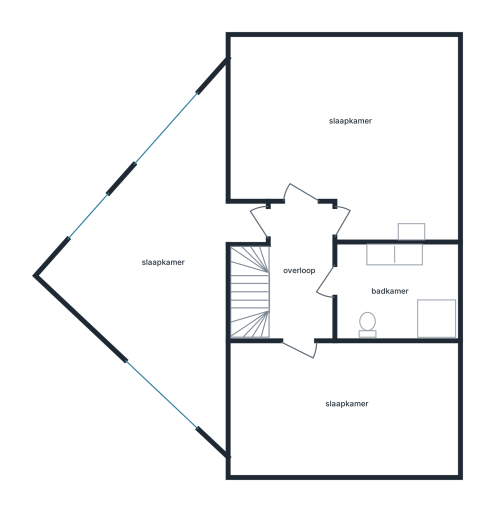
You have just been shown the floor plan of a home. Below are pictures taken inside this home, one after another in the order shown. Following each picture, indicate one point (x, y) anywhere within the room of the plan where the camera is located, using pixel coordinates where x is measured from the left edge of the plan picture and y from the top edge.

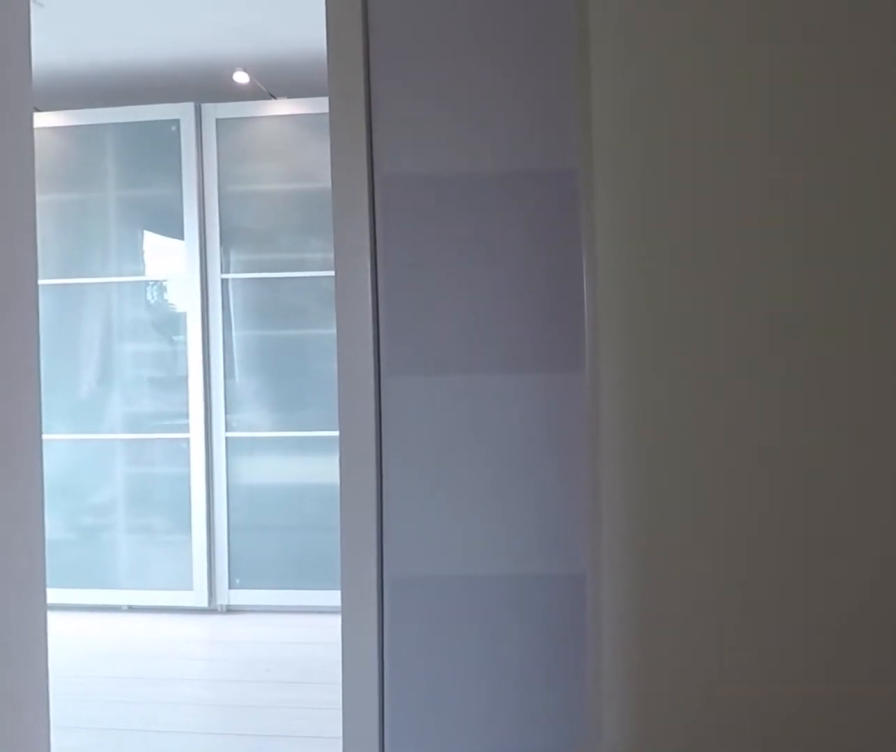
(323, 320)
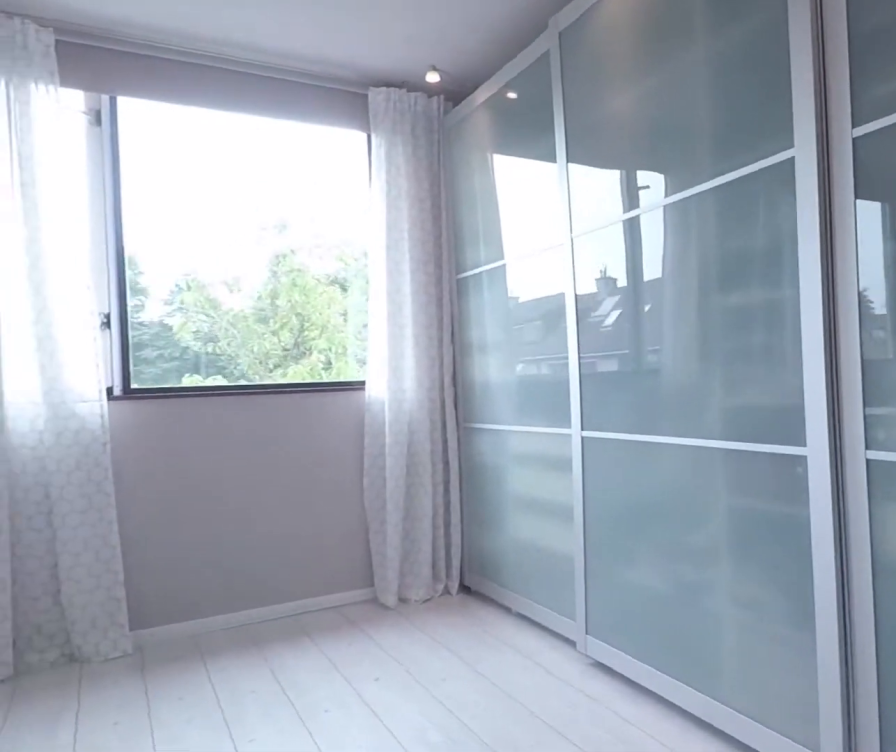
(454, 140)
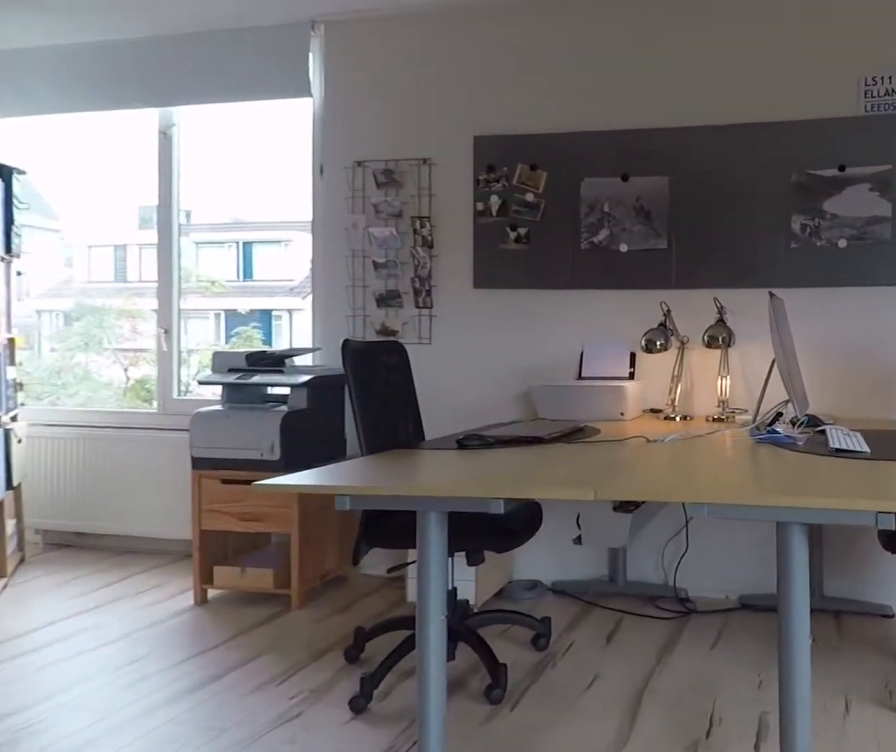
(171, 350)
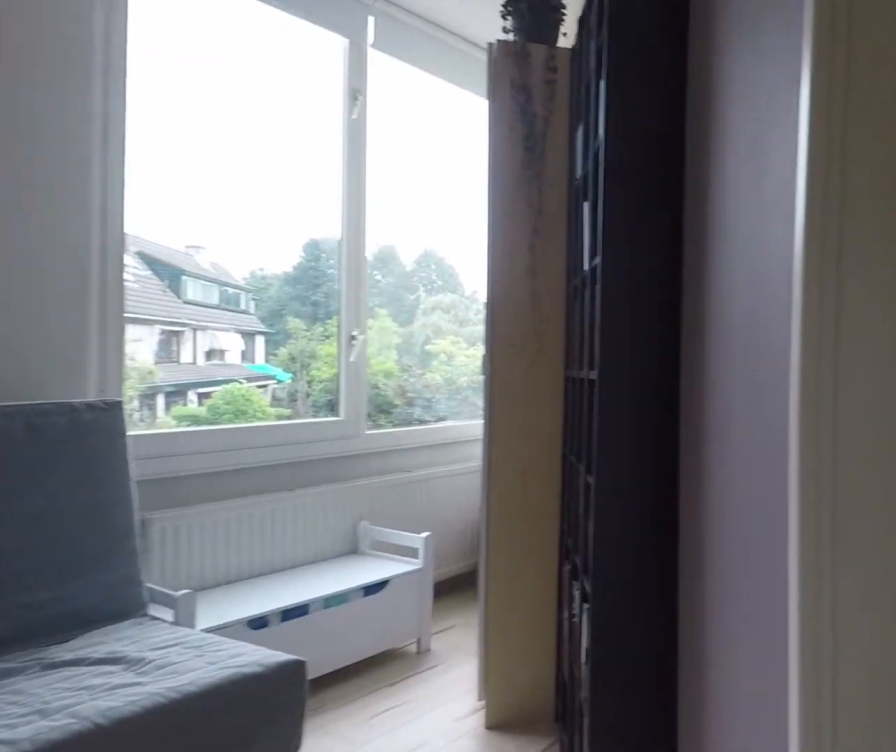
(171, 350)
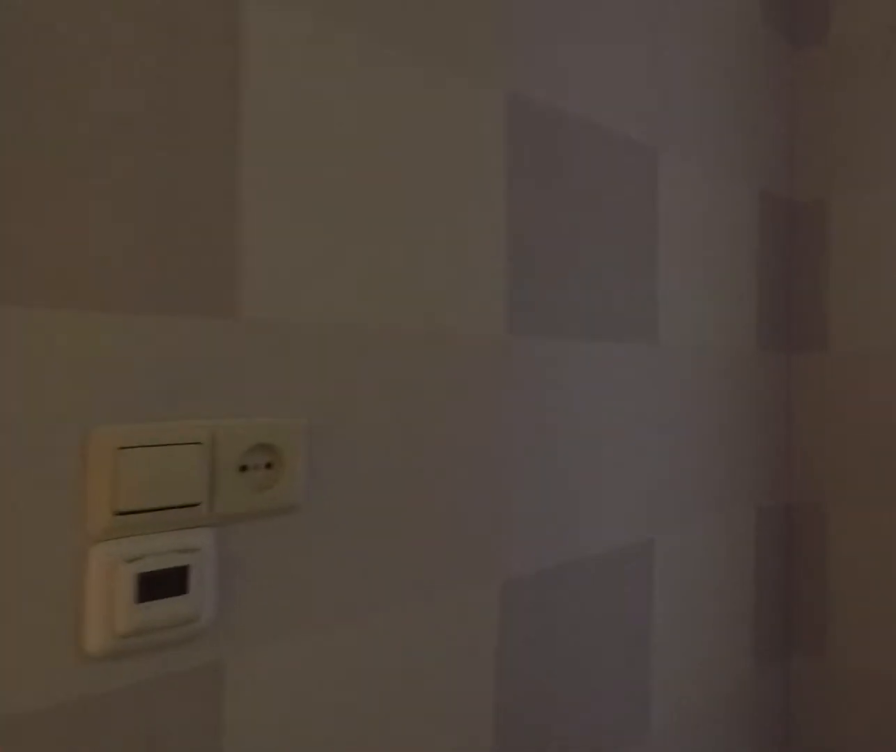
(322, 322)
